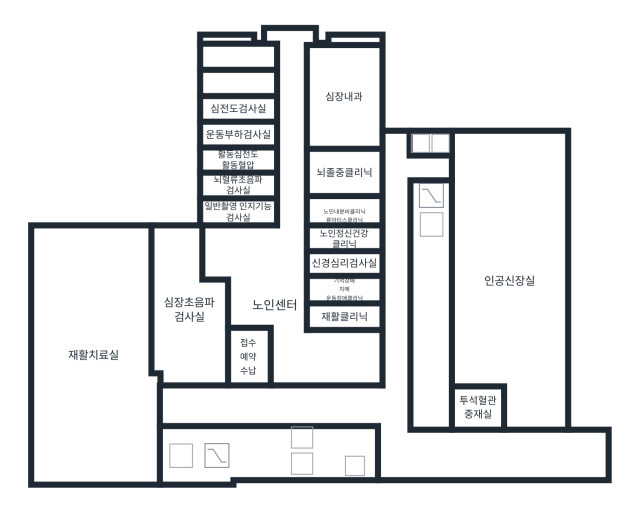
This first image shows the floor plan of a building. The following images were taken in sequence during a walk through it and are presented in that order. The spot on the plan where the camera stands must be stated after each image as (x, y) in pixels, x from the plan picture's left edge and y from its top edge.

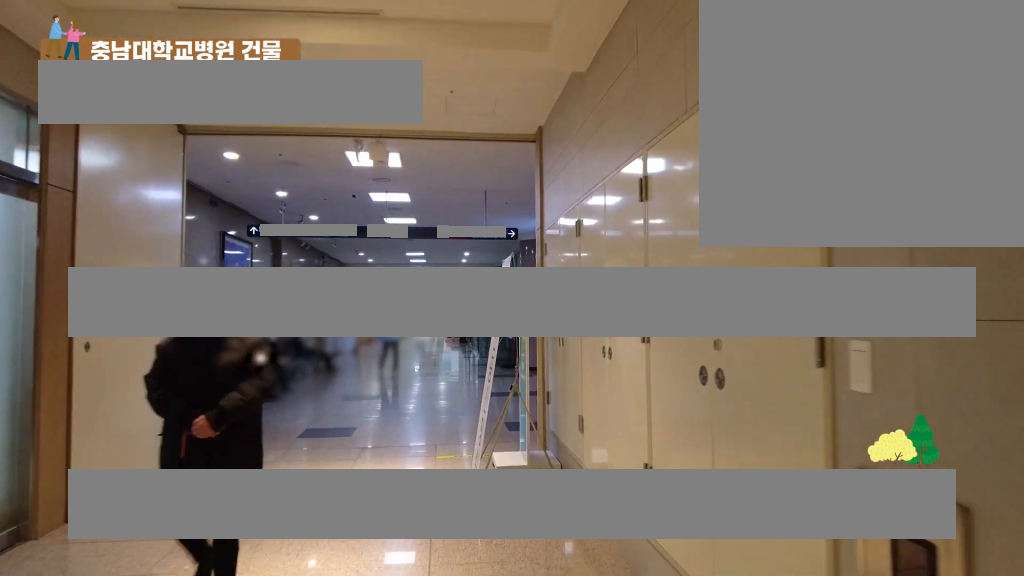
(421, 427)
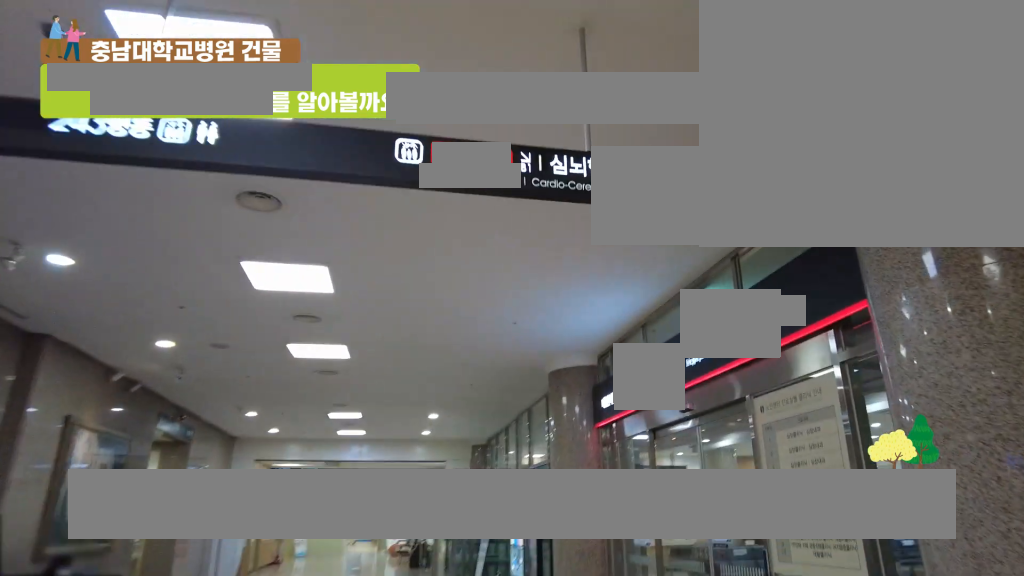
(371, 427)
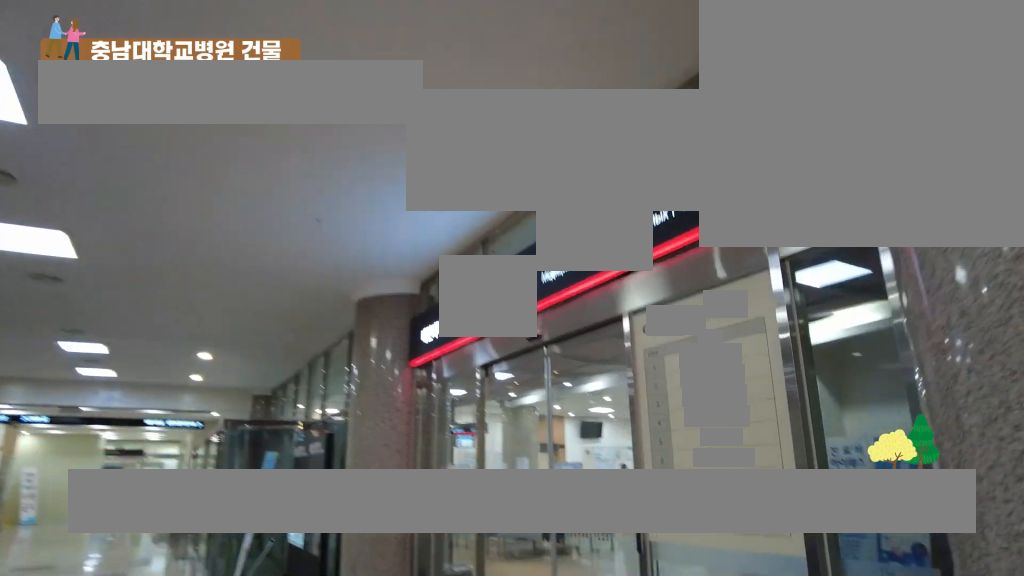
(360, 427)
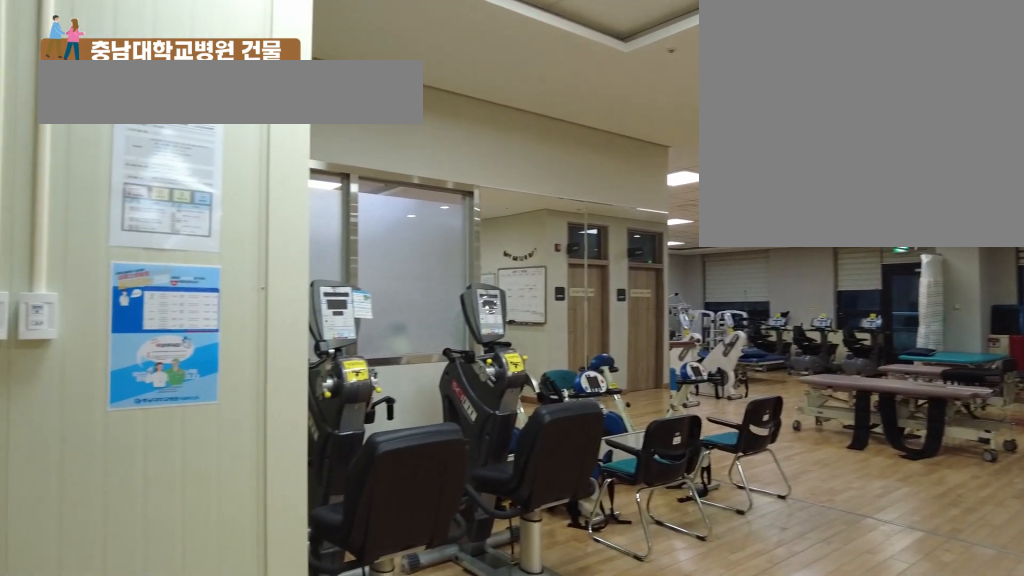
(183, 415)
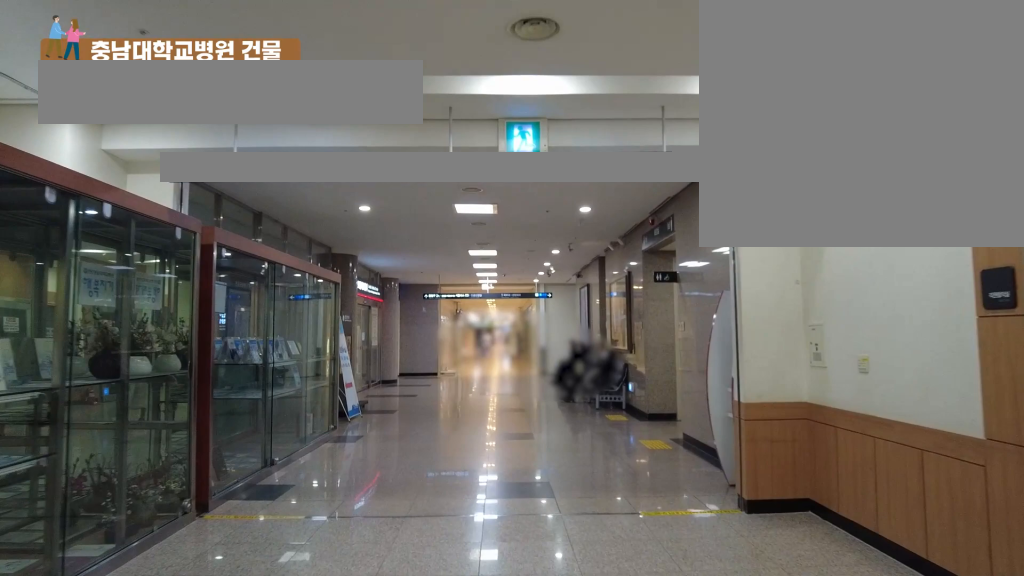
(207, 409)
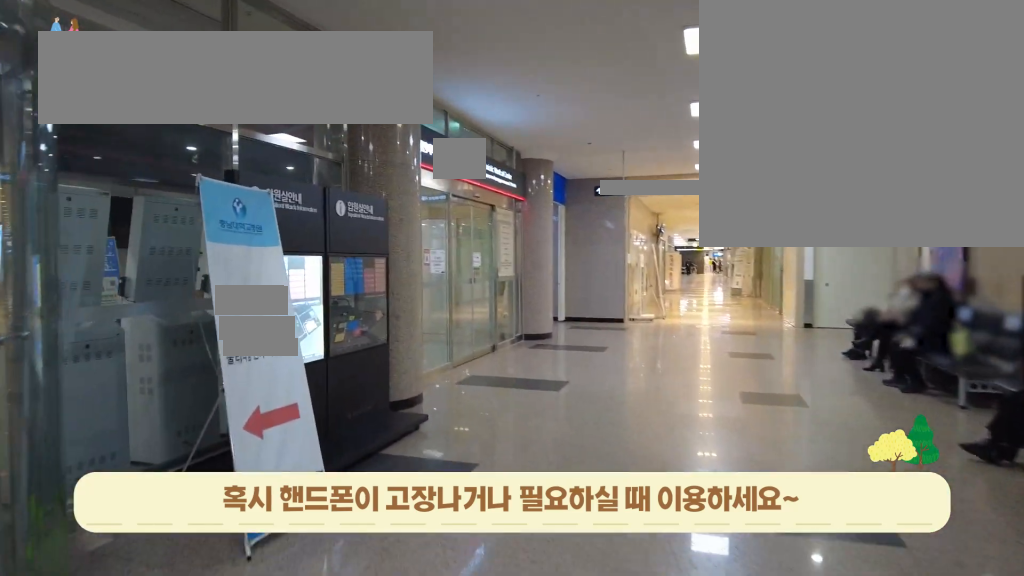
(258, 409)
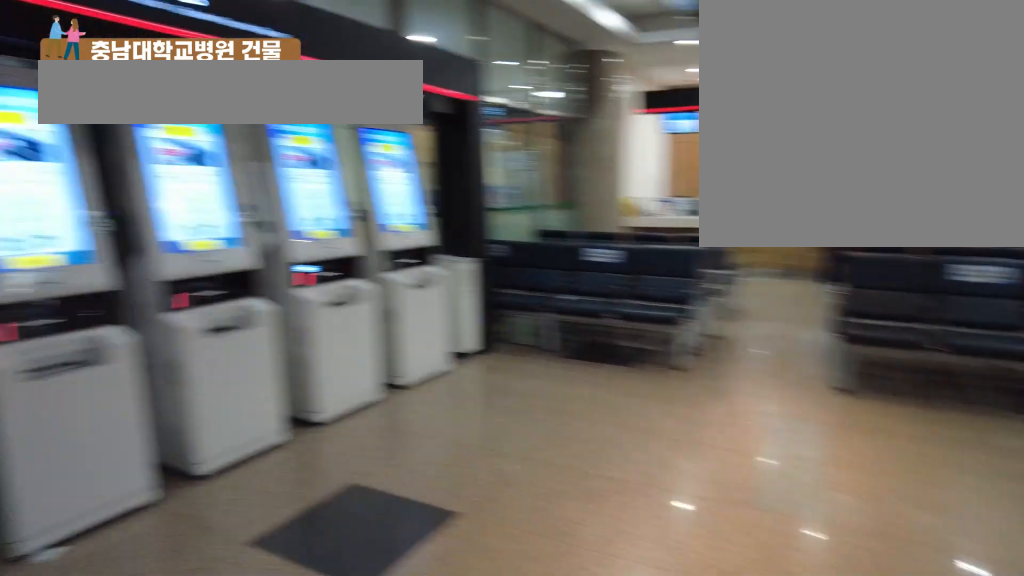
(303, 403)
